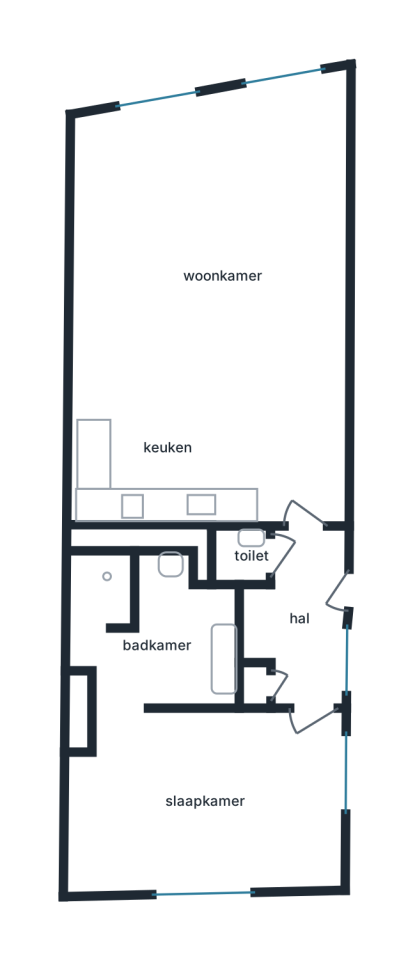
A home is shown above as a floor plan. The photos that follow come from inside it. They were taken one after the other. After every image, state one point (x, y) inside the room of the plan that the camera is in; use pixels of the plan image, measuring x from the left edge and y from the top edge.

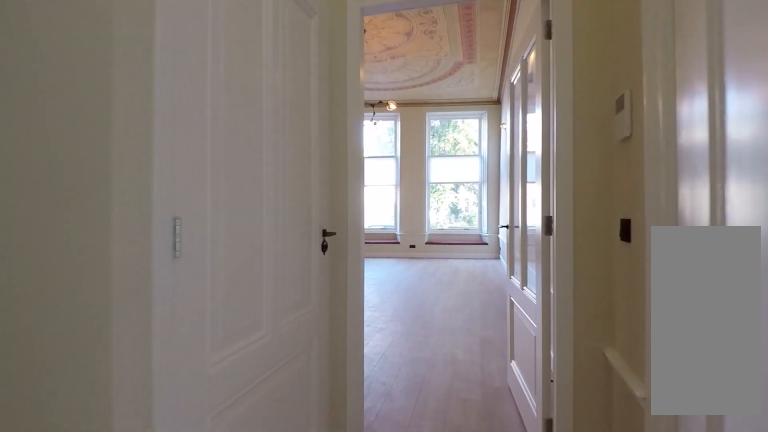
(301, 617)
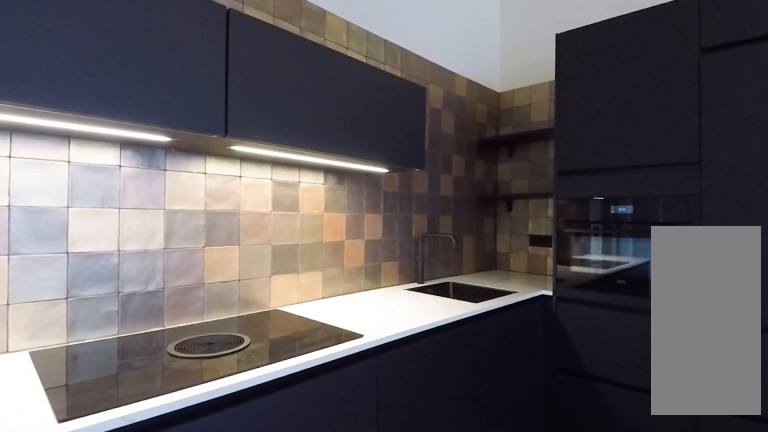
(208, 286)
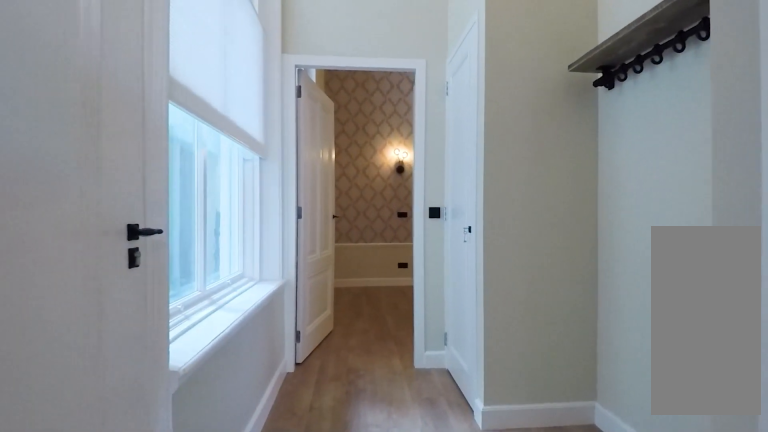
(301, 617)
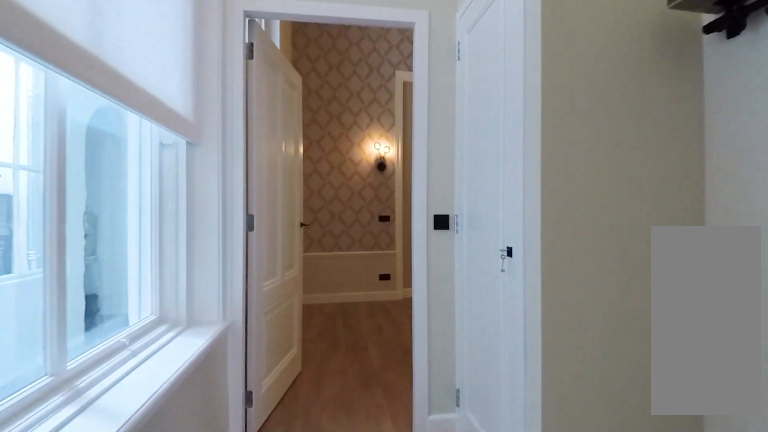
(301, 617)
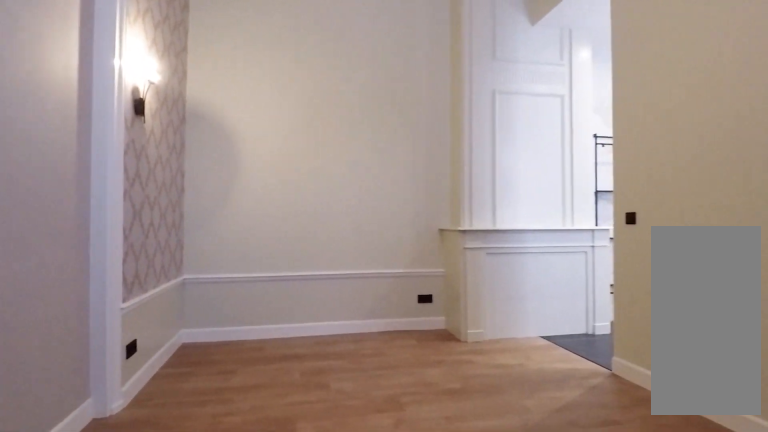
(208, 803)
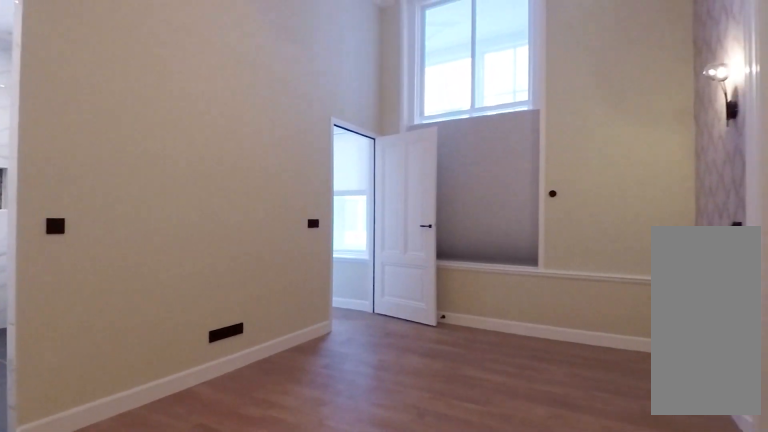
(208, 803)
